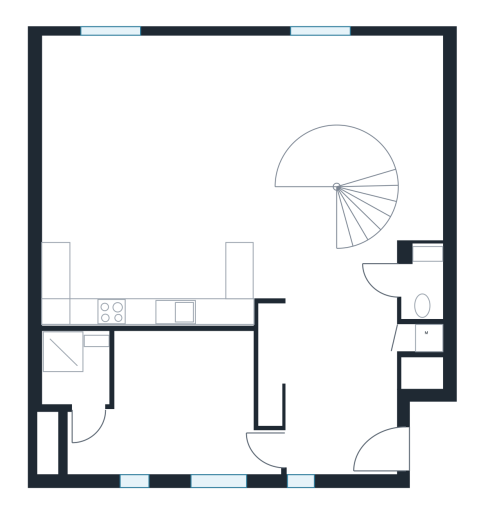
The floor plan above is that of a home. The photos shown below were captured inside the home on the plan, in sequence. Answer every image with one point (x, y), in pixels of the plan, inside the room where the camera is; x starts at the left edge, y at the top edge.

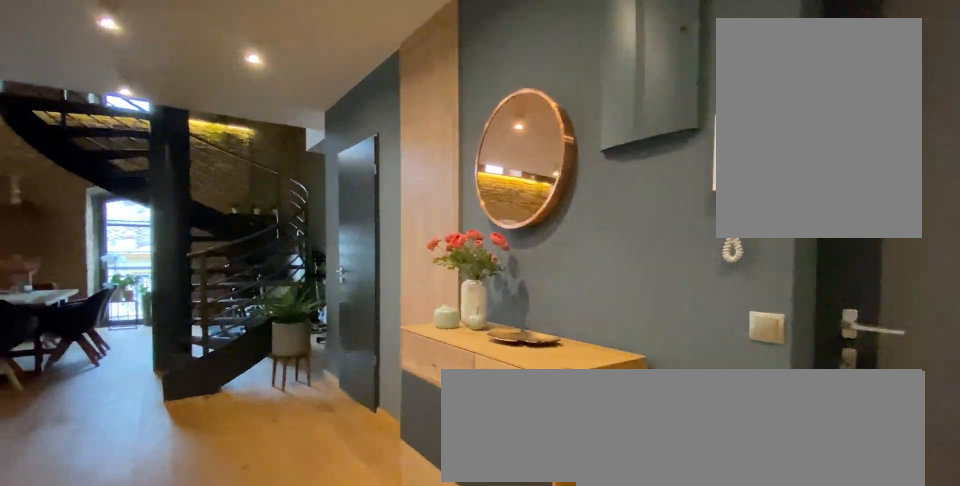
(344, 394)
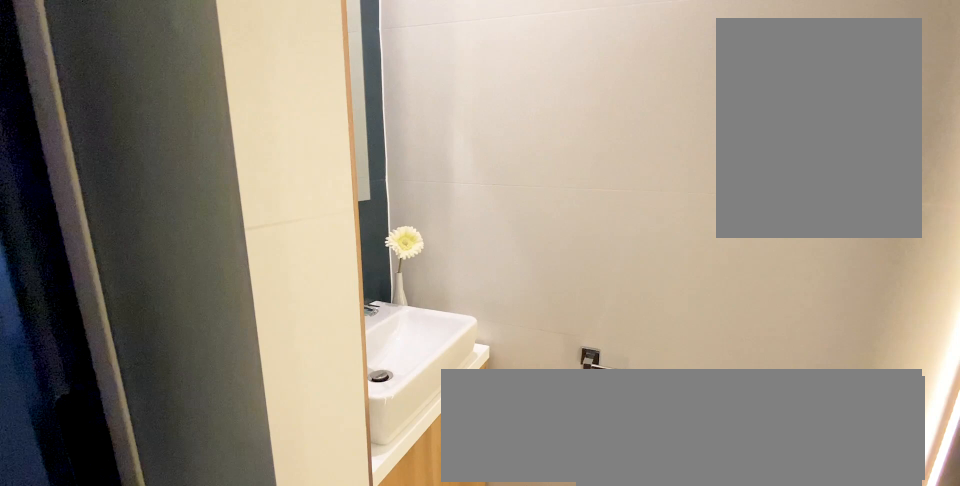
(422, 287)
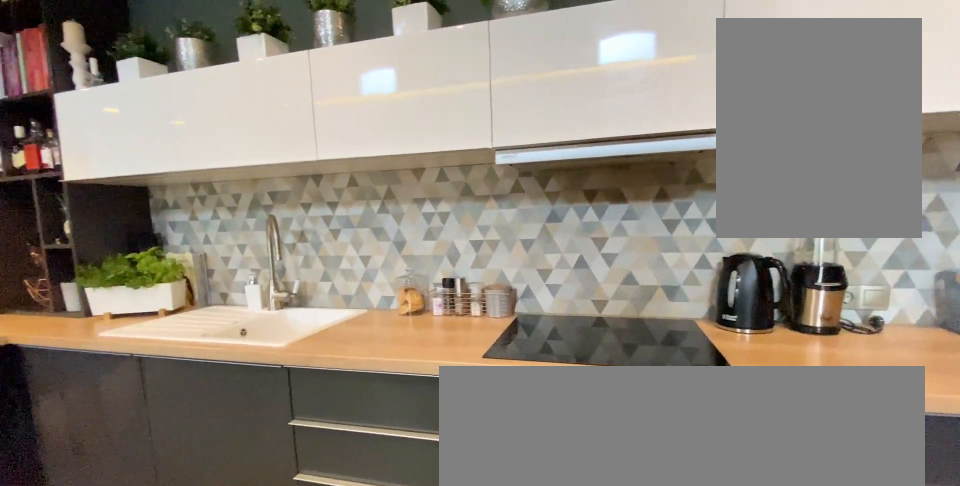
(178, 178)
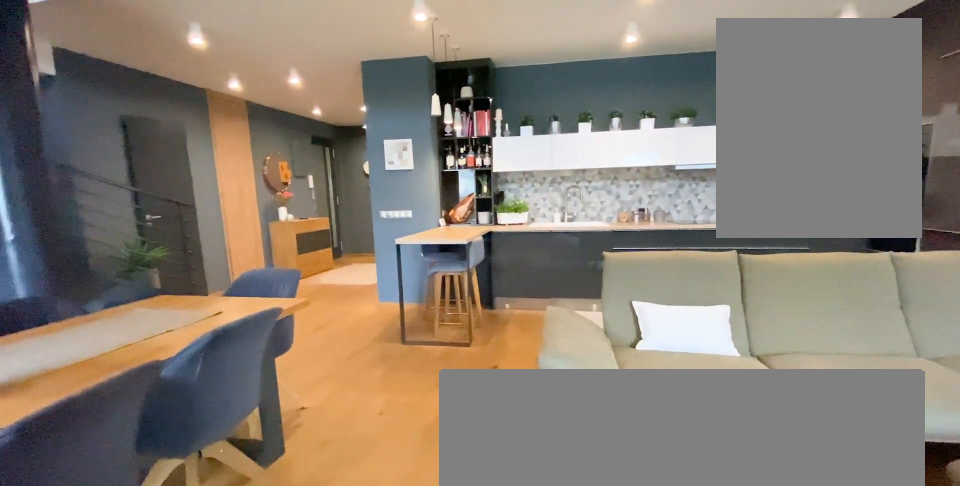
(178, 178)
